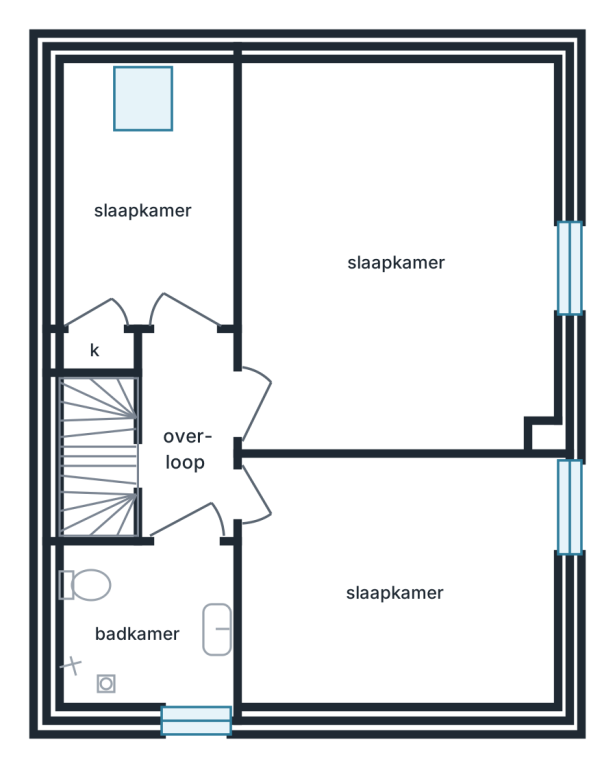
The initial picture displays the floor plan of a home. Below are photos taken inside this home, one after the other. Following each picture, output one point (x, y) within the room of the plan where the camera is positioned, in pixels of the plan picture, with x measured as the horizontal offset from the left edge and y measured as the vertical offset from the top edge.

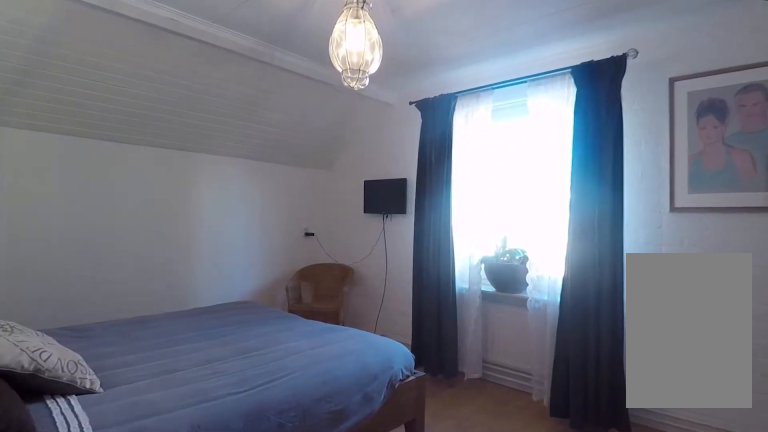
(400, 126)
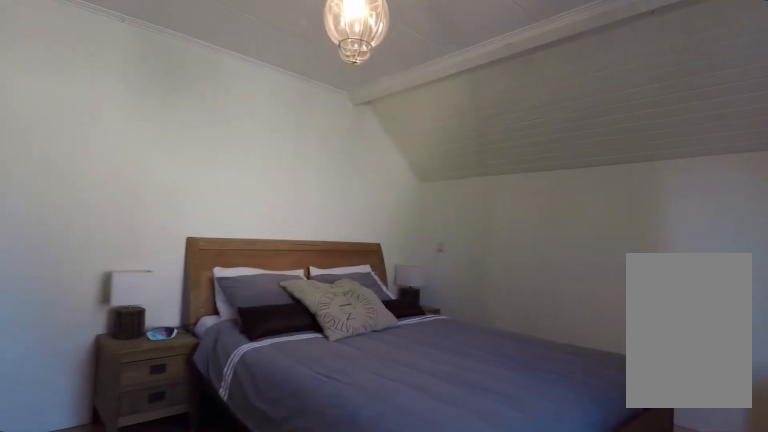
(400, 126)
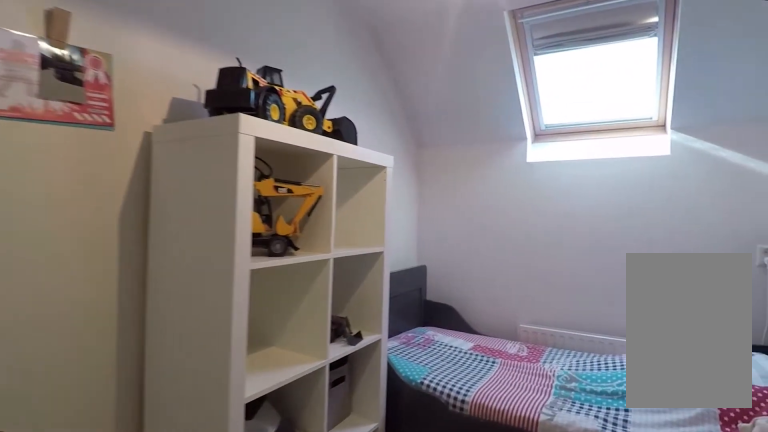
(136, 174)
